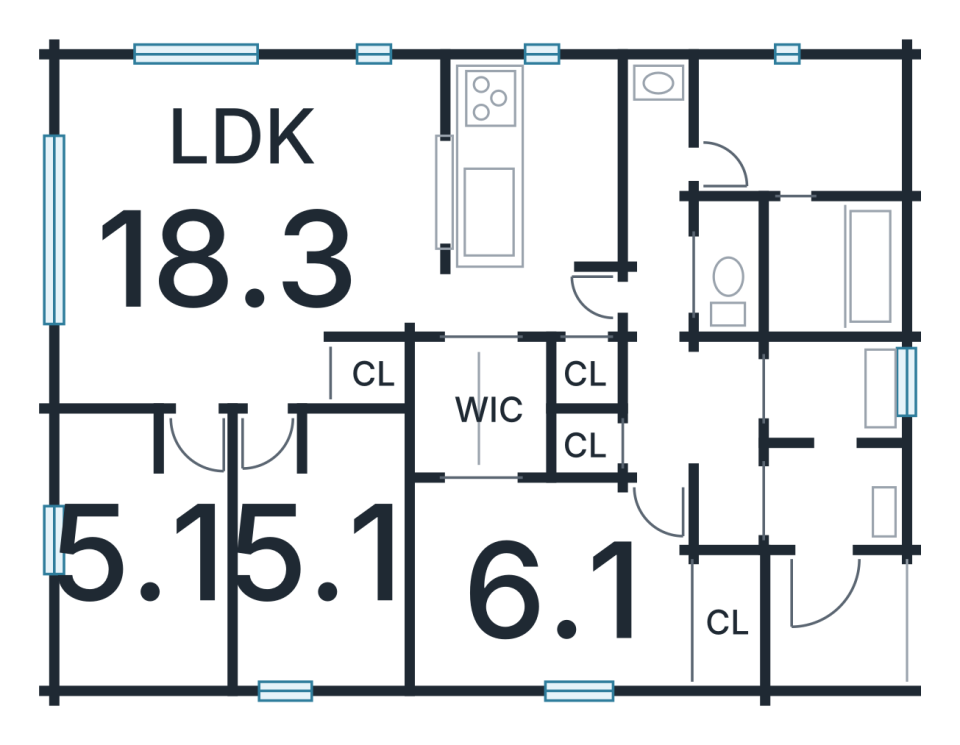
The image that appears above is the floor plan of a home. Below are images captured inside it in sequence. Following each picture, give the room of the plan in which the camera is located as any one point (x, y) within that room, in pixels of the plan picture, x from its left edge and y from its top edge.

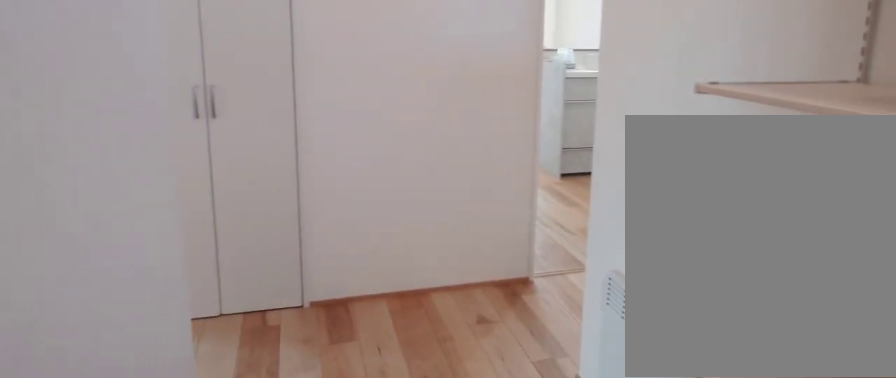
(831, 431)
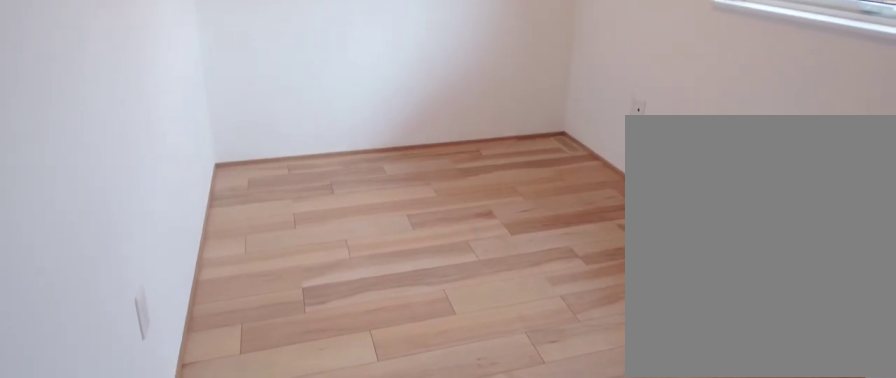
(133, 558)
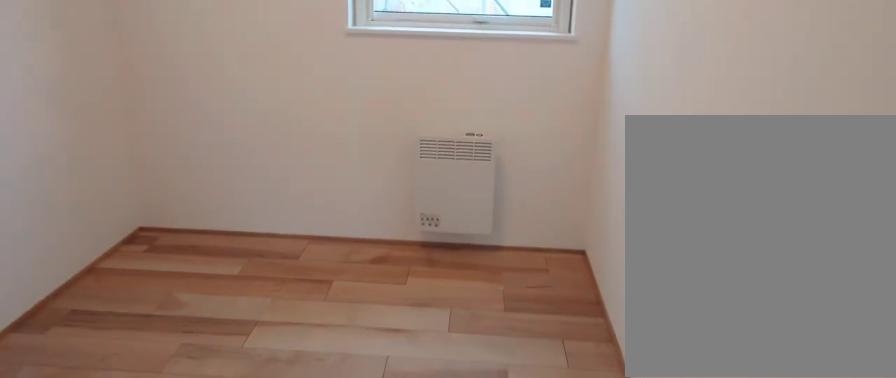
(313, 551)
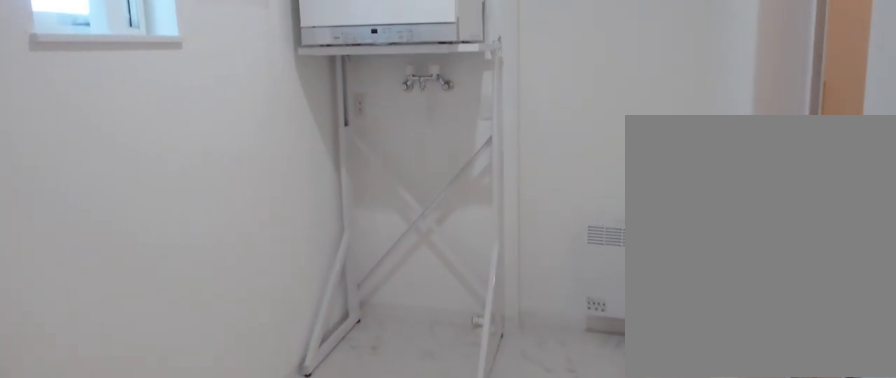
(789, 118)
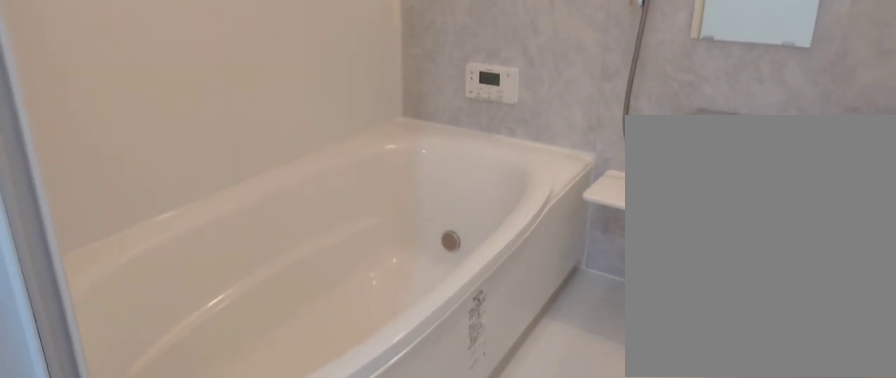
(829, 269)
